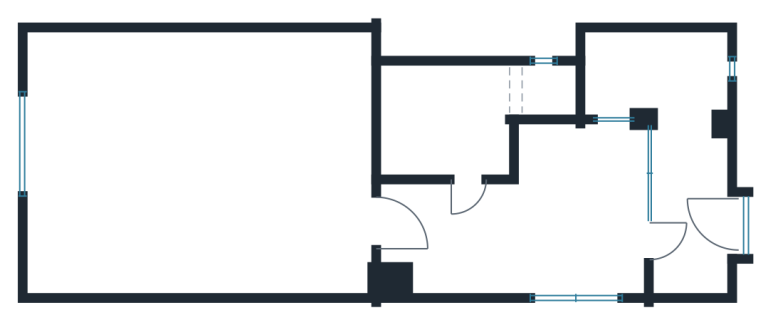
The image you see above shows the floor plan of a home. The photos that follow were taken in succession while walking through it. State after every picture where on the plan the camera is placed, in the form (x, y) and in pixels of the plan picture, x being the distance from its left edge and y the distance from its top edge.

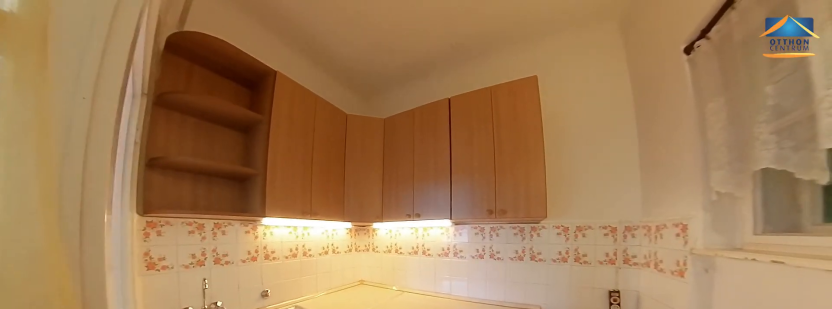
(679, 74)
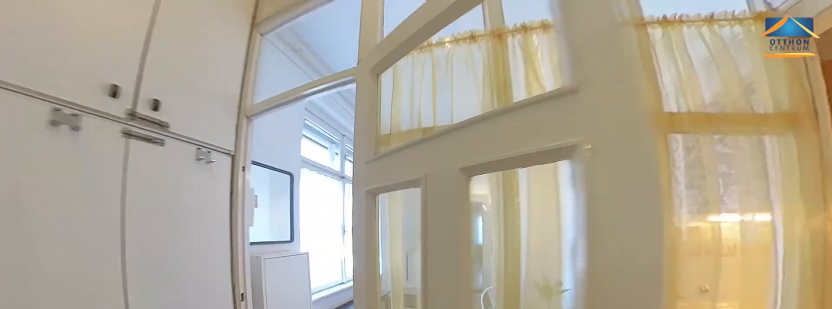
(685, 181)
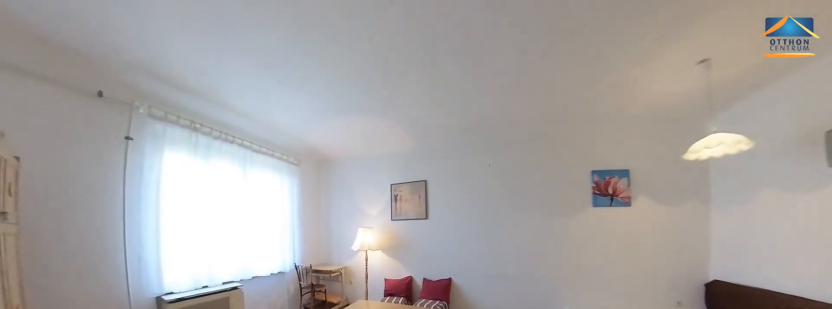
(192, 237)
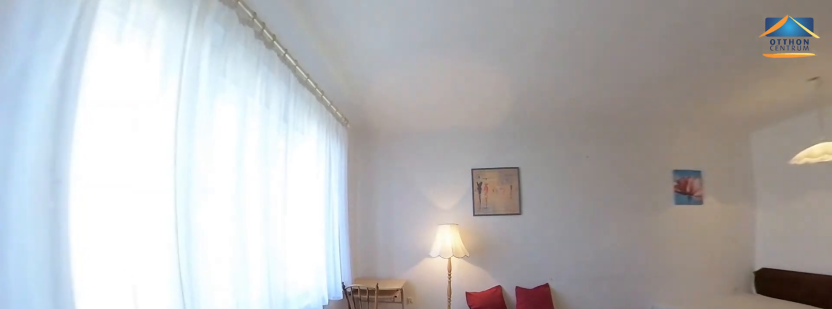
(89, 232)
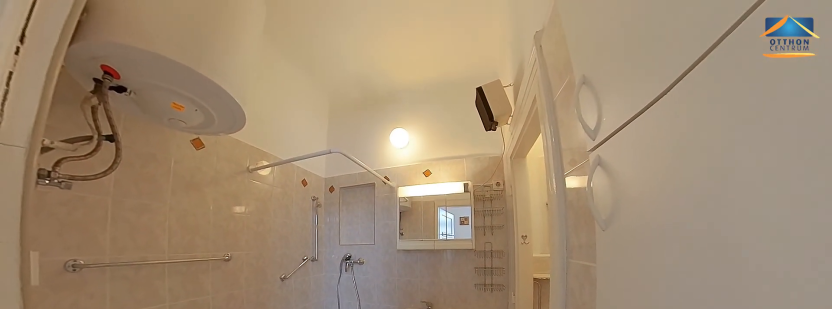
(472, 123)
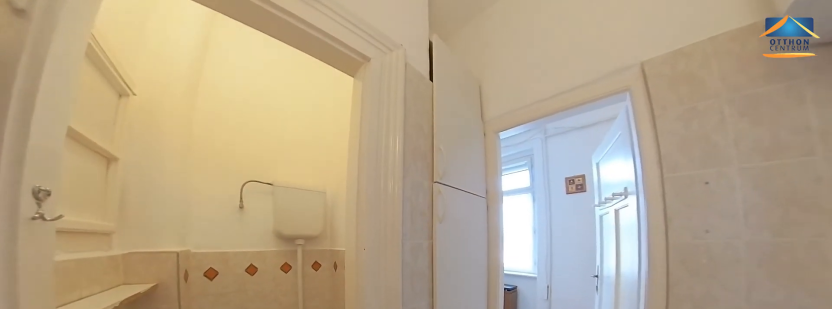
(472, 123)
